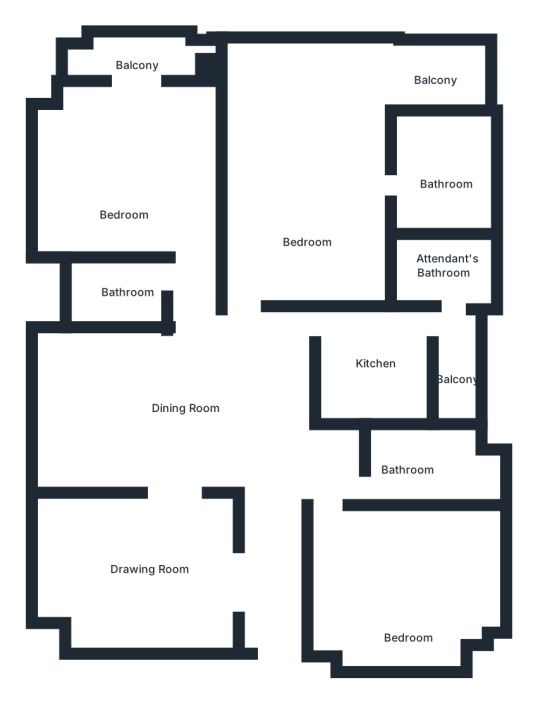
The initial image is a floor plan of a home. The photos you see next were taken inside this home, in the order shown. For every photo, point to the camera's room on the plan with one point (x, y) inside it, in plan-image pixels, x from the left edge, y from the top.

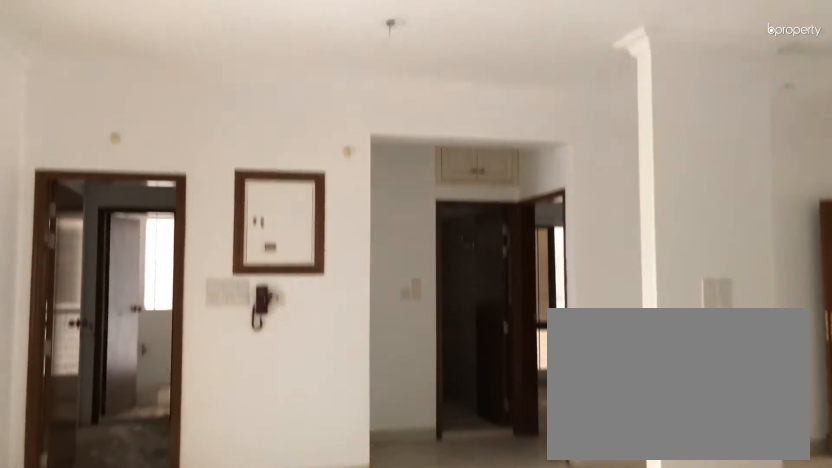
(186, 416)
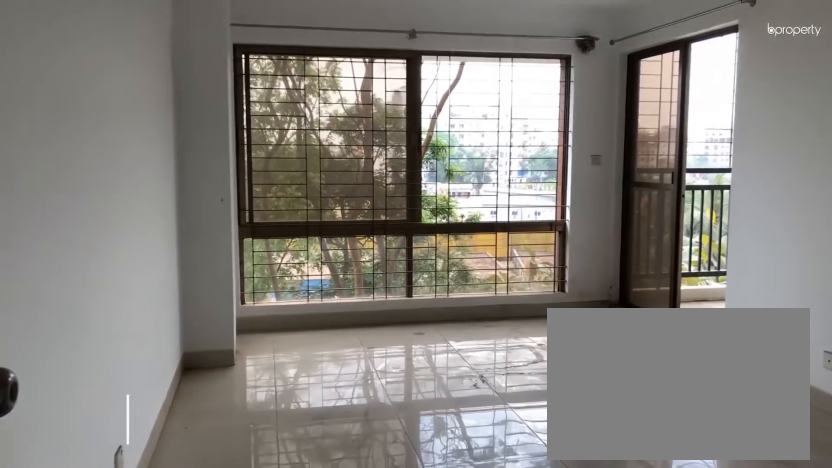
(307, 194)
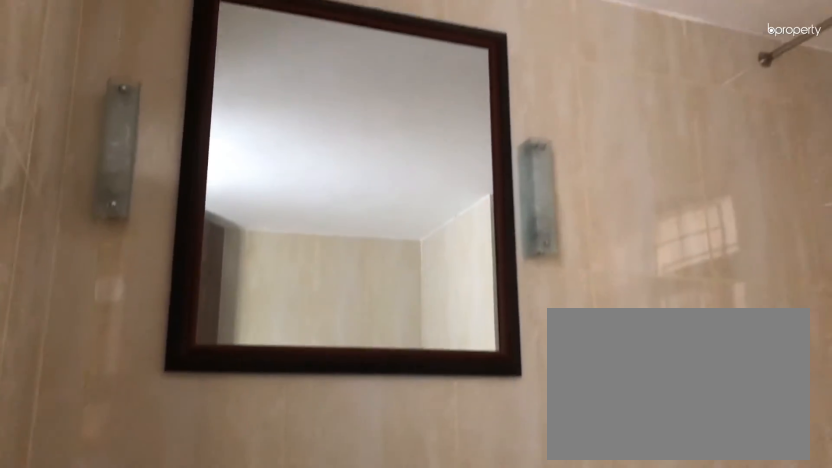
(447, 194)
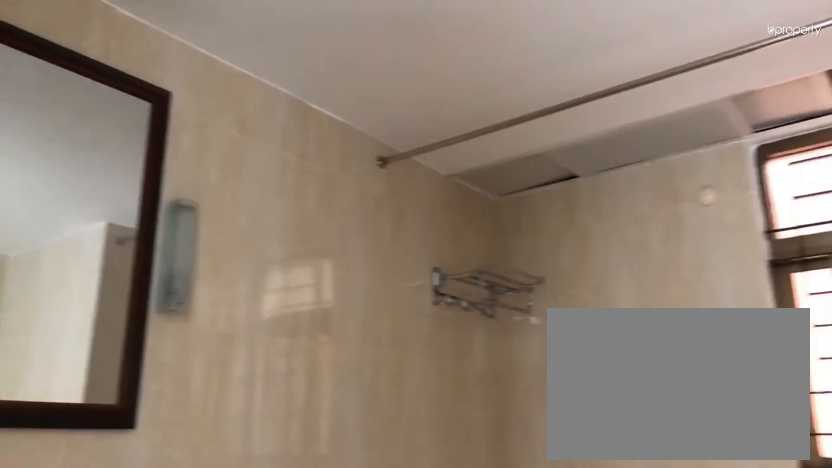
(447, 194)
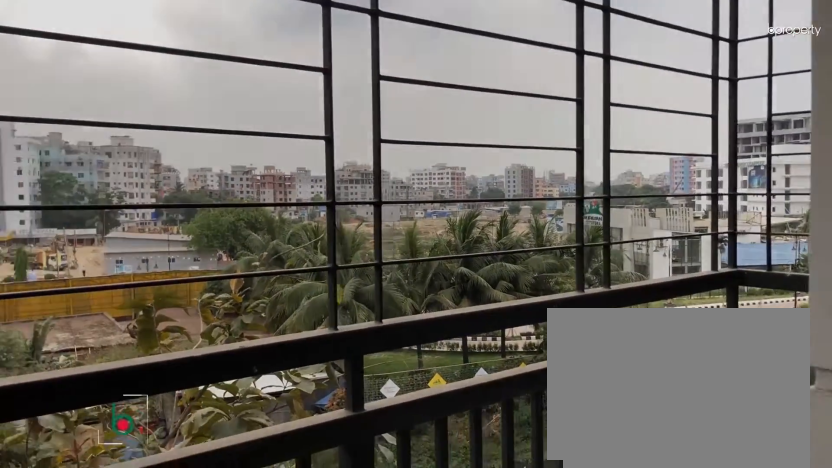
(450, 69)
